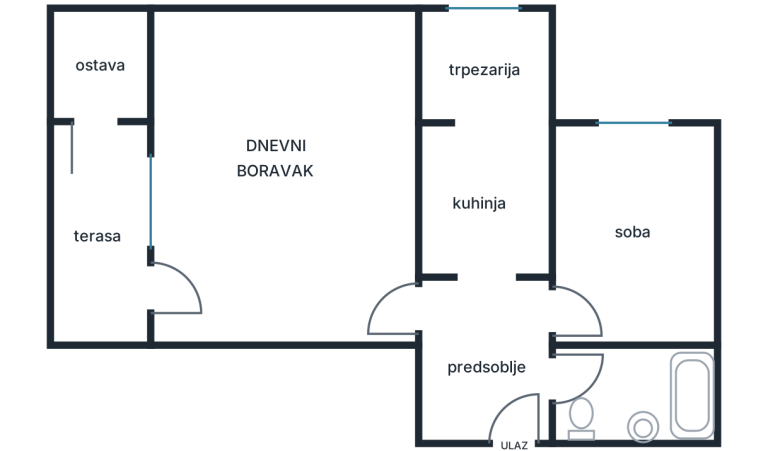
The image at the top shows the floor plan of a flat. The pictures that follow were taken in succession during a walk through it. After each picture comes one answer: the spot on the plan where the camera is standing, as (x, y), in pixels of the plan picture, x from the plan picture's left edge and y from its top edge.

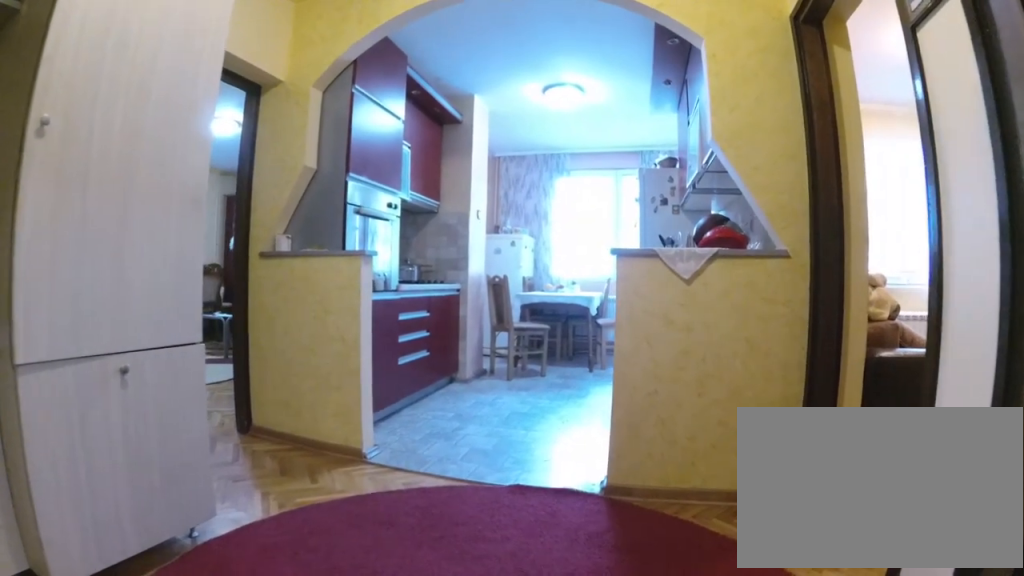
(498, 431)
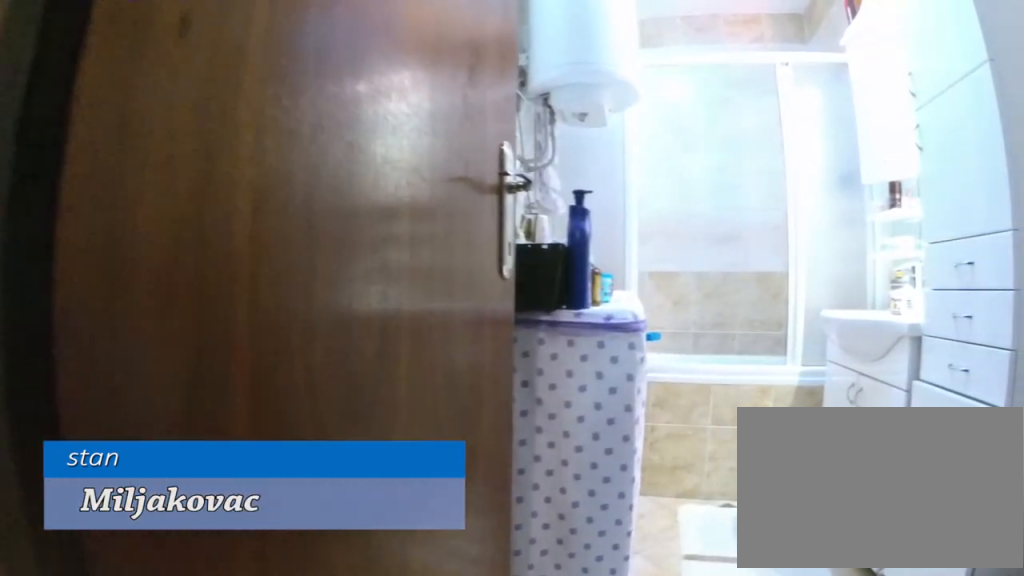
(525, 406)
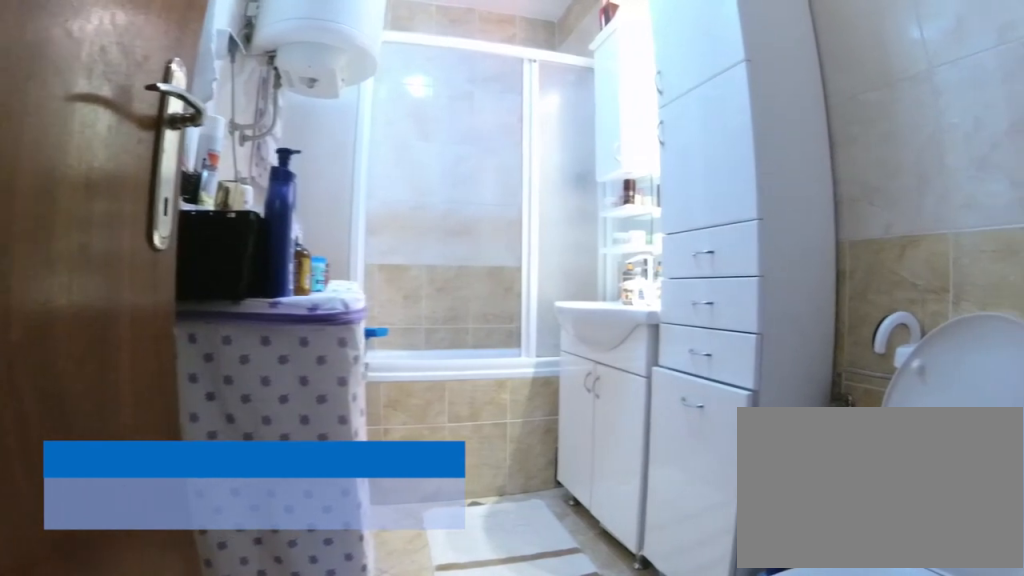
(538, 399)
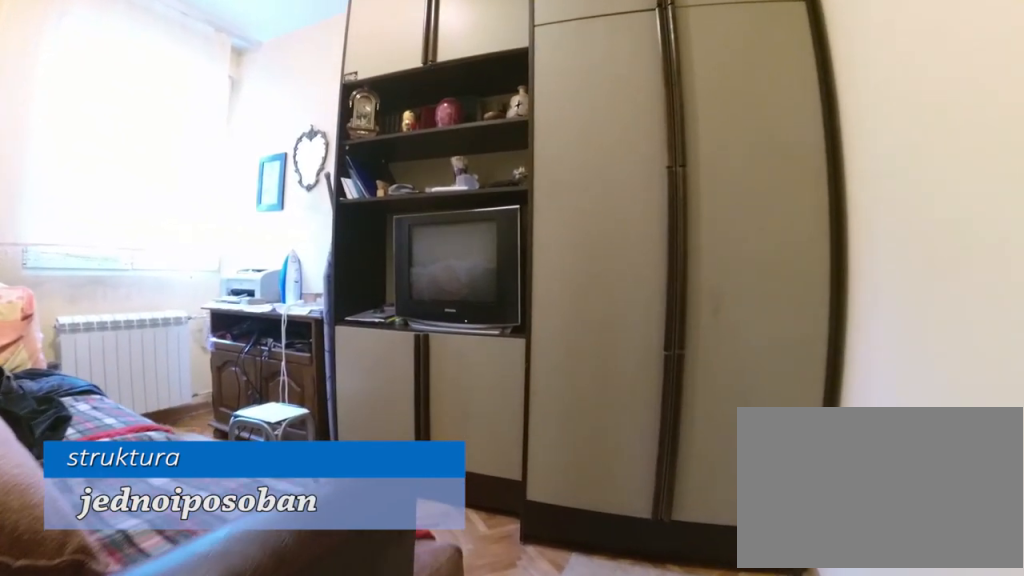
(579, 318)
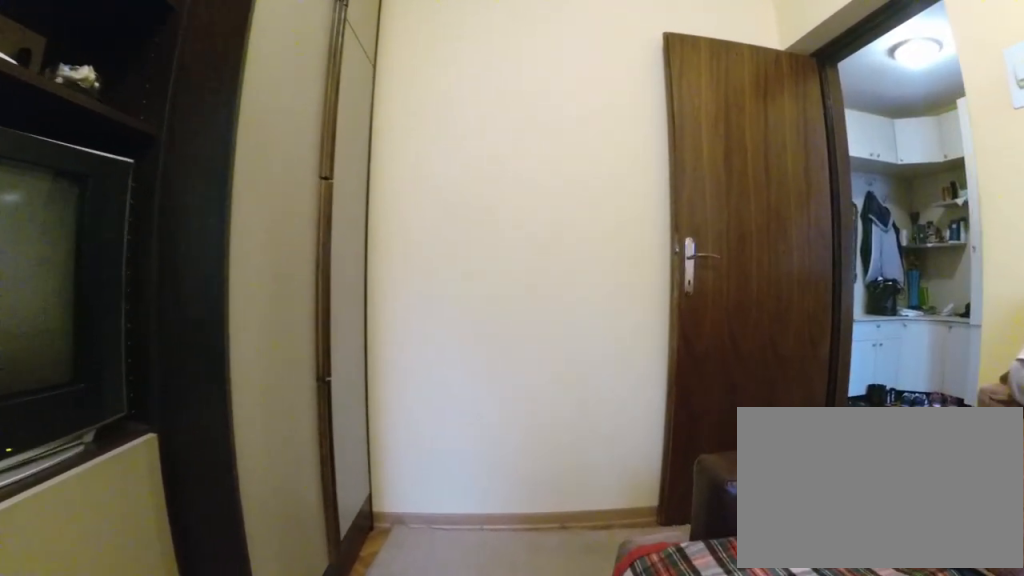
(645, 201)
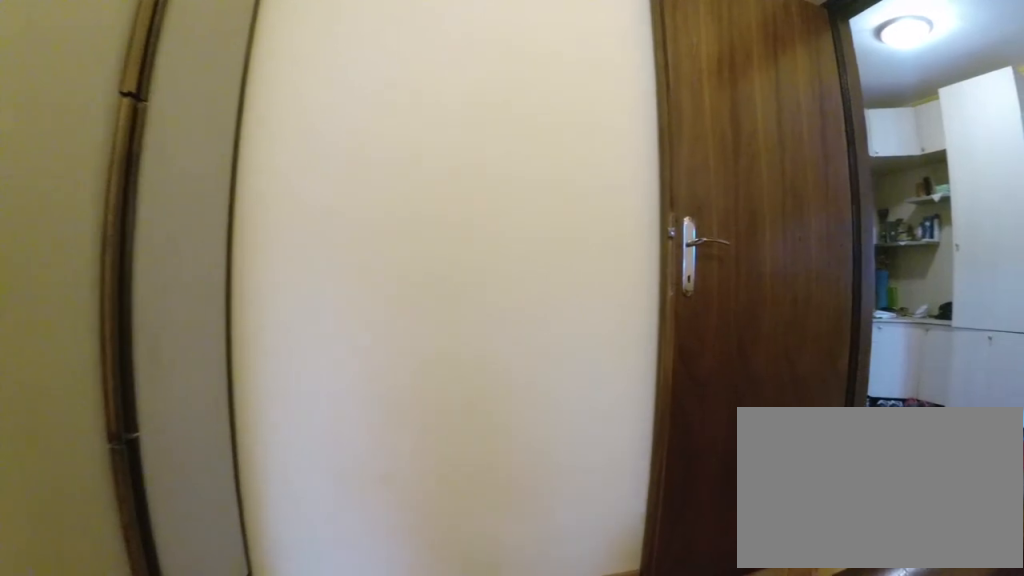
(636, 238)
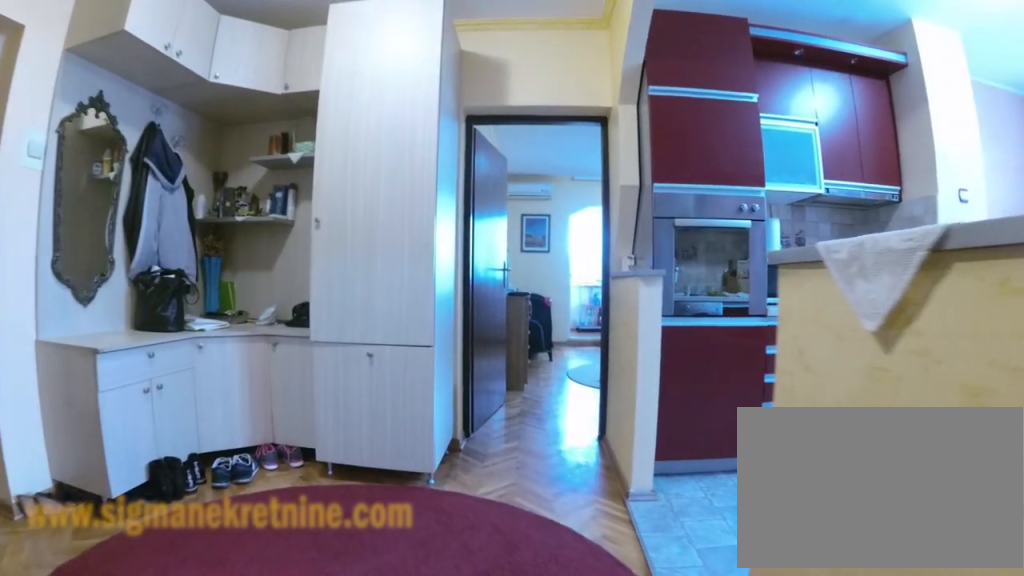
(566, 307)
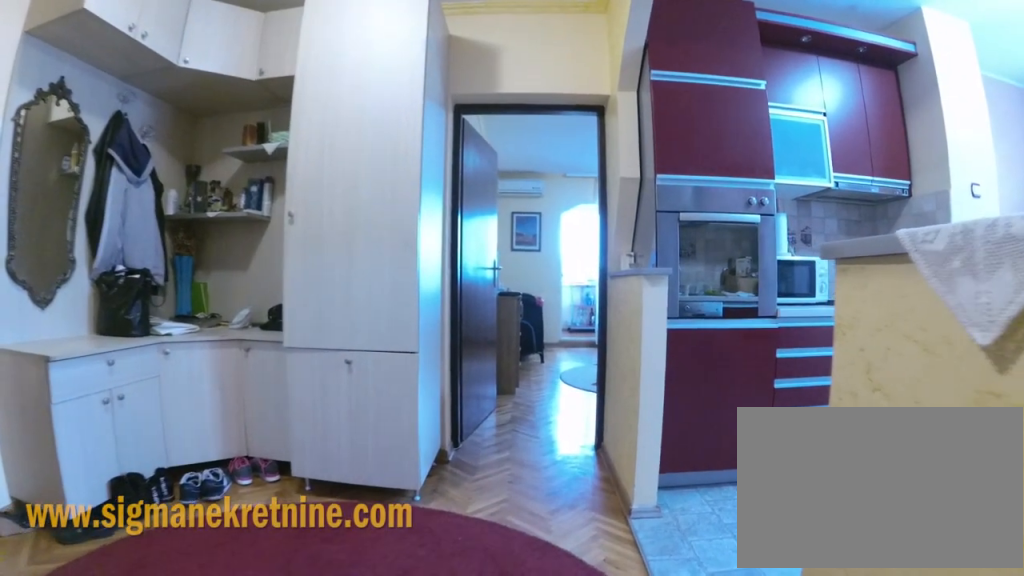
(549, 310)
